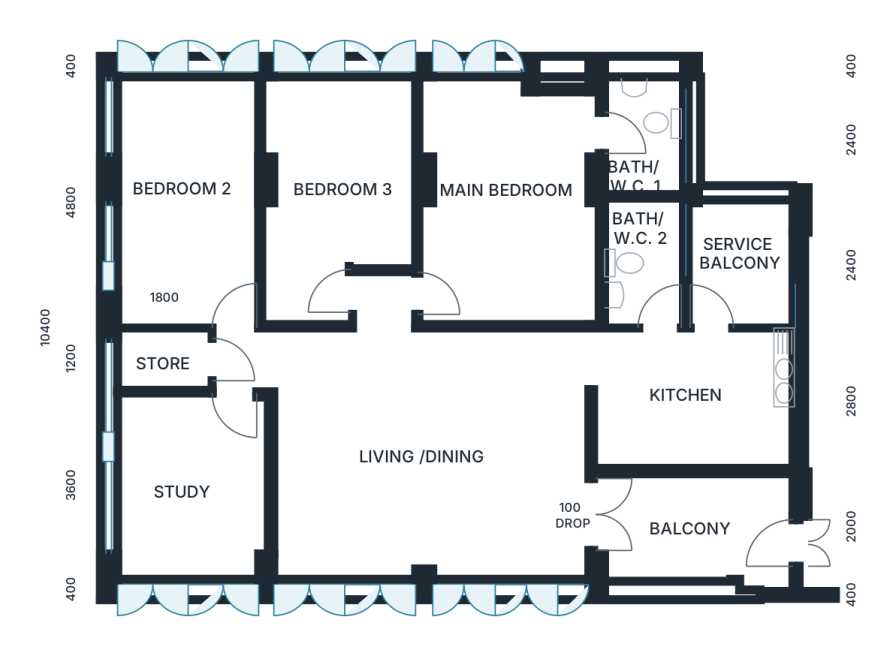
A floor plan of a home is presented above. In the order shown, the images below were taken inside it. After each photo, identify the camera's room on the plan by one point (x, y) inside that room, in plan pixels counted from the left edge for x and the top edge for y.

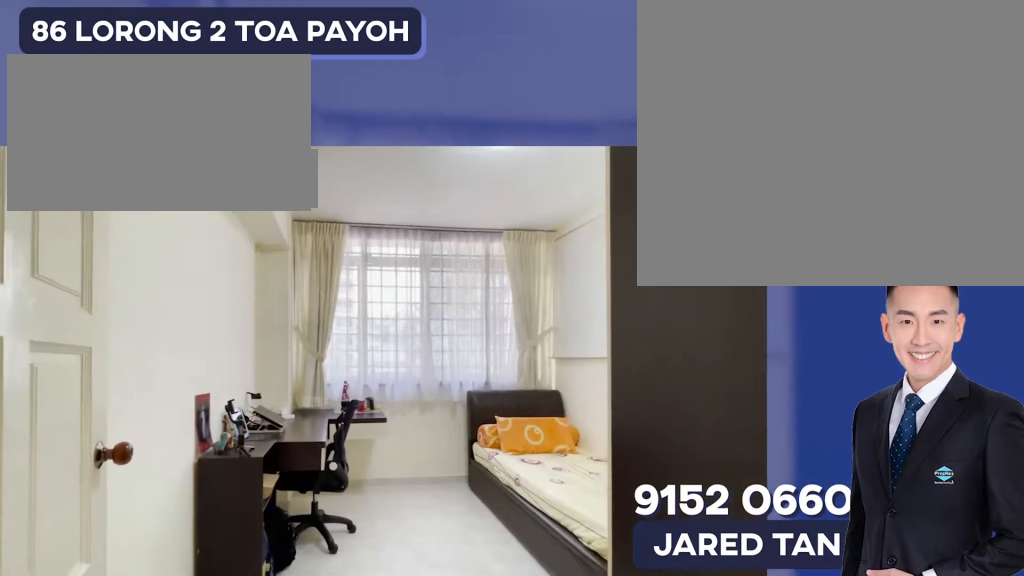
(195, 490)
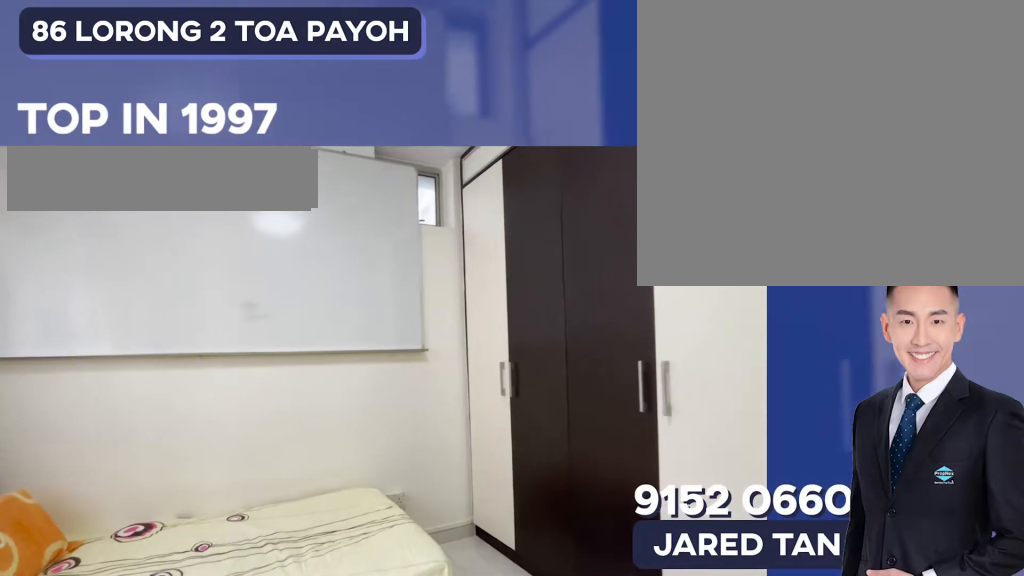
(195, 490)
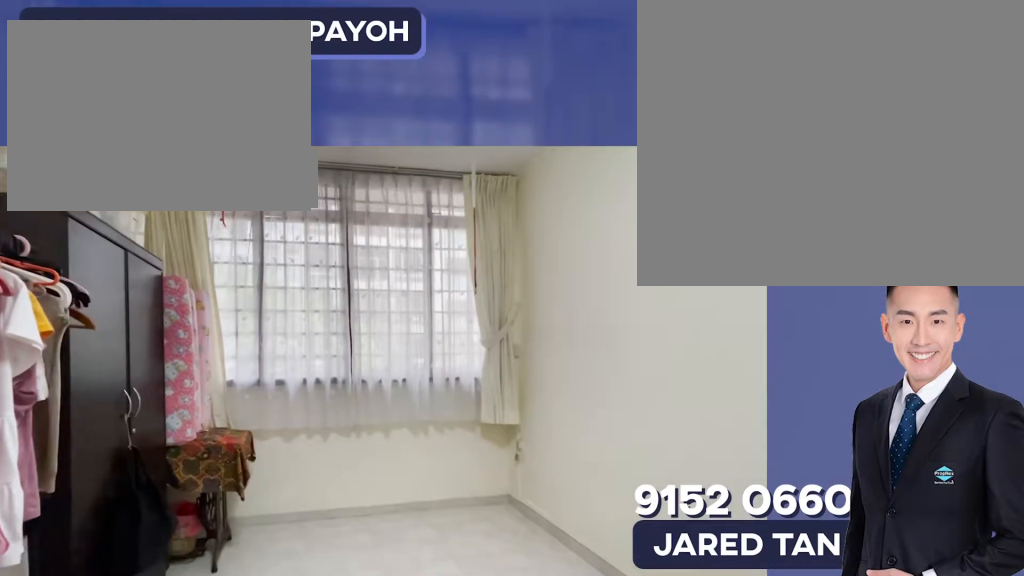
(338, 197)
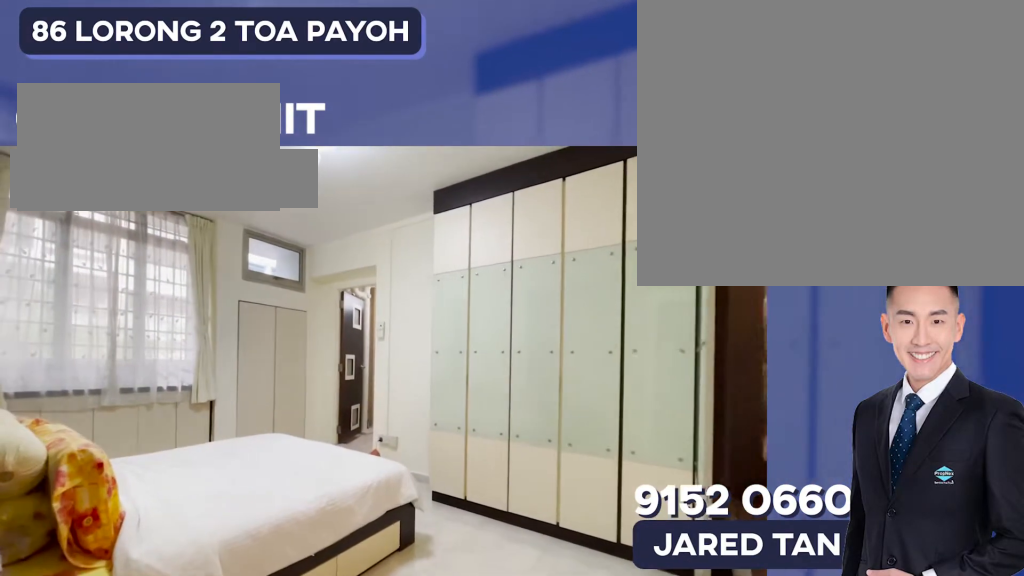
(501, 198)
